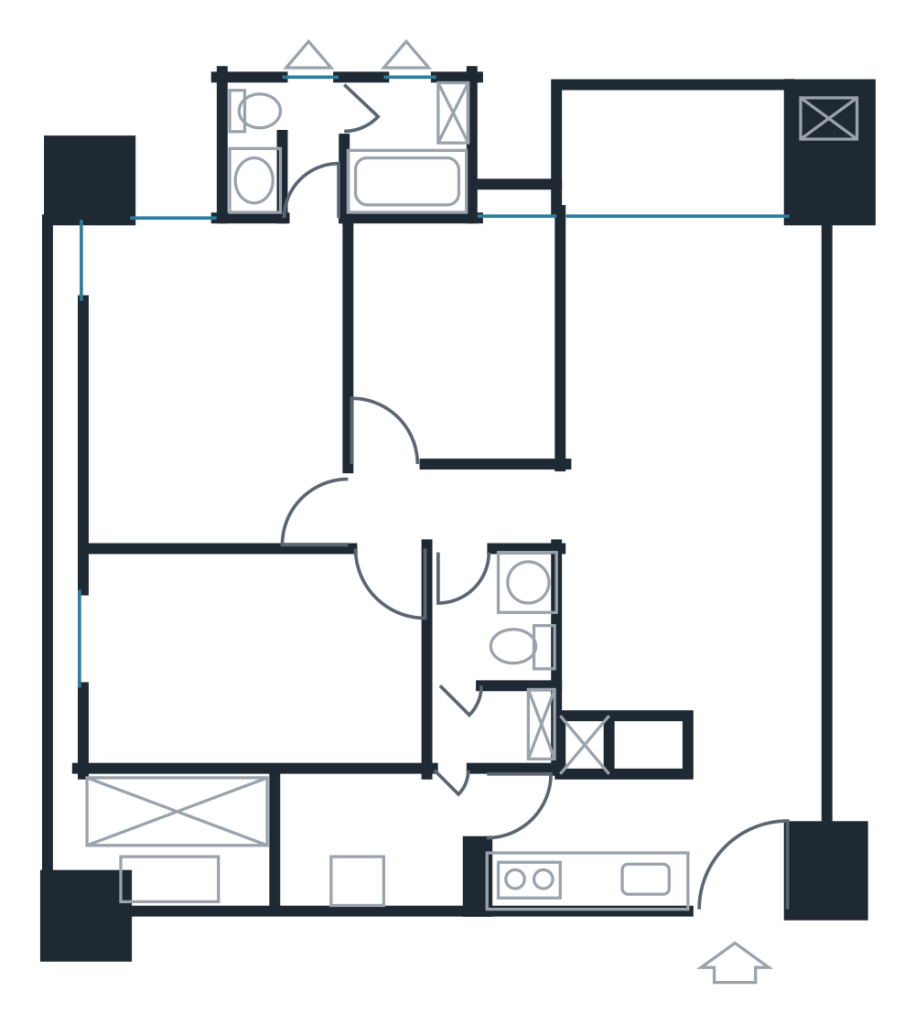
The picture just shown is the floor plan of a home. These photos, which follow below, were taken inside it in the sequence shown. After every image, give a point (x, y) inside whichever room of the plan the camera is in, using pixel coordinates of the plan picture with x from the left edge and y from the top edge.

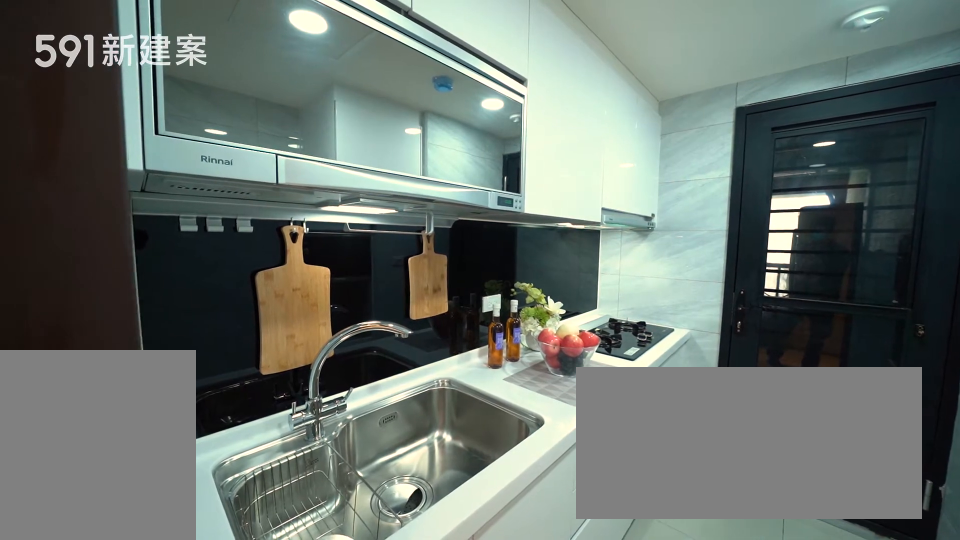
(583, 843)
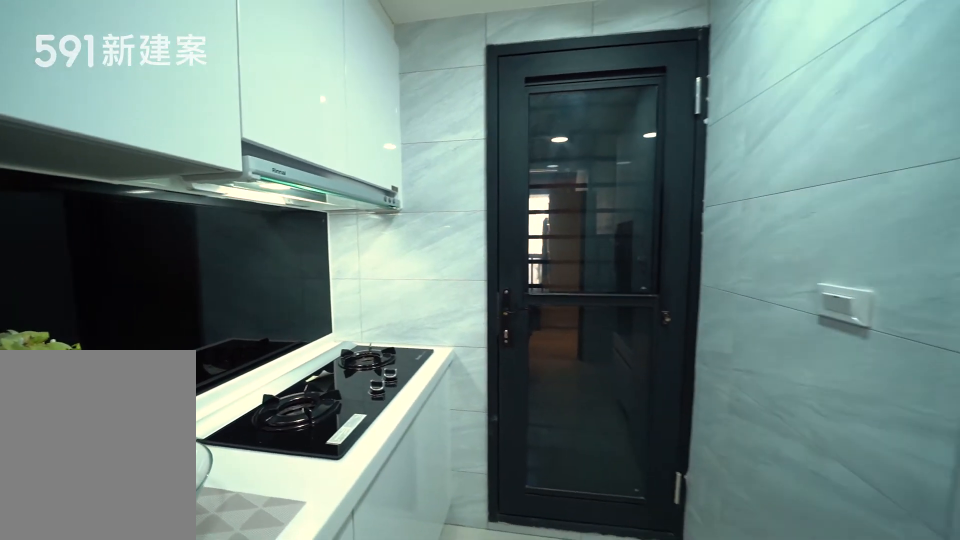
(583, 843)
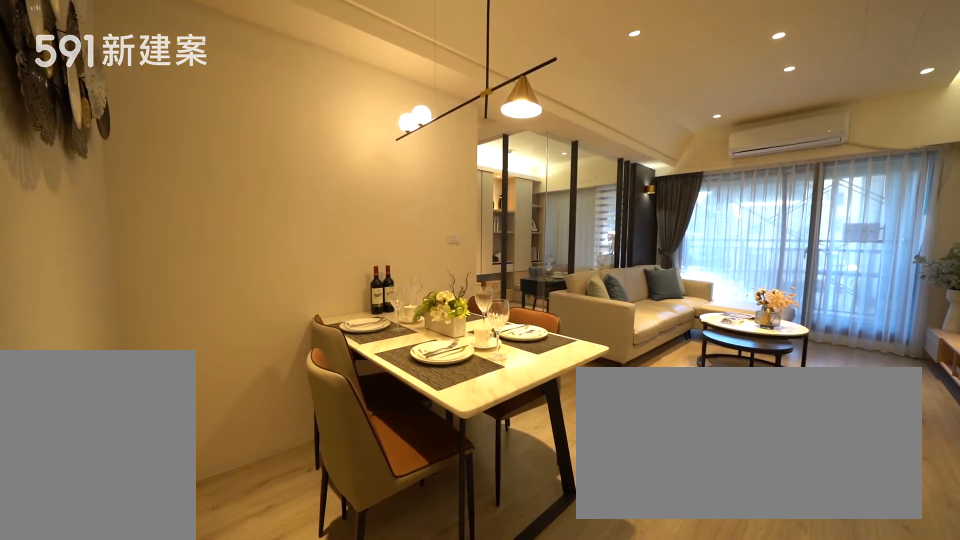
(643, 627)
